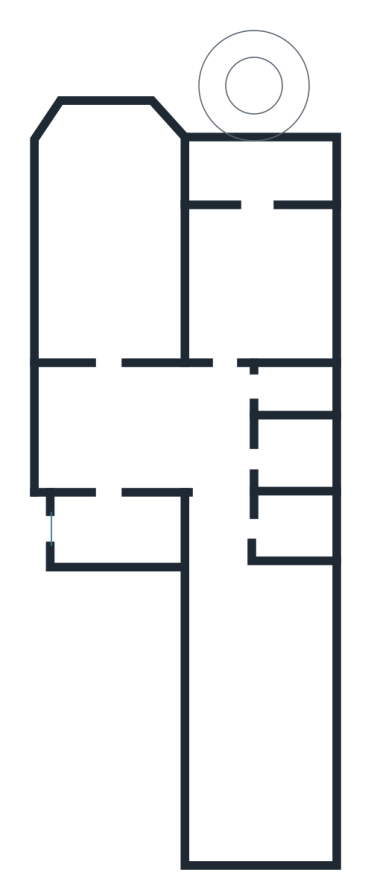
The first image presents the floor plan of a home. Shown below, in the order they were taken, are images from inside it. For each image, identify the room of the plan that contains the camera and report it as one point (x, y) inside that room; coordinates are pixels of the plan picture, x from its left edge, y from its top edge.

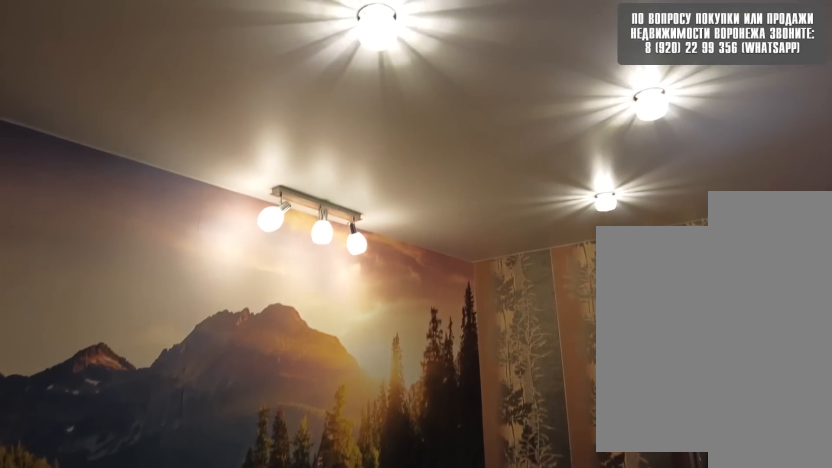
(118, 442)
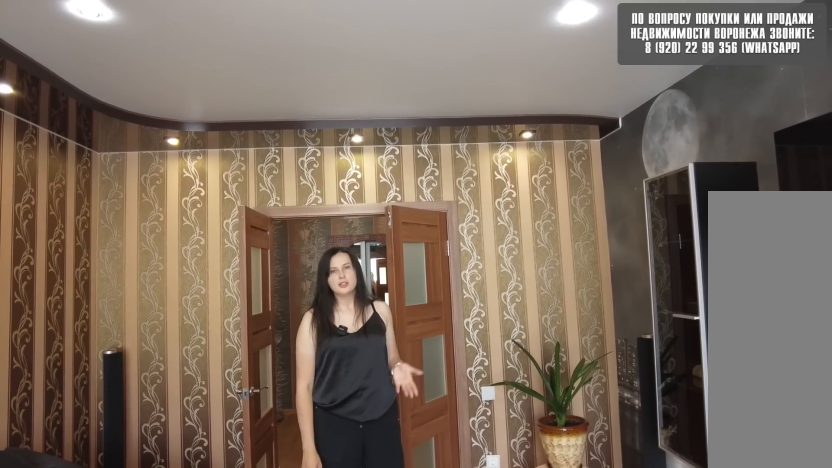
(107, 315)
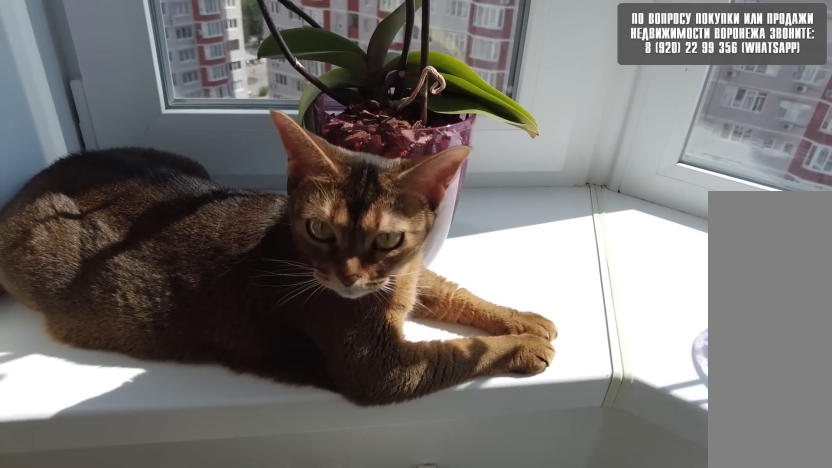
(107, 315)
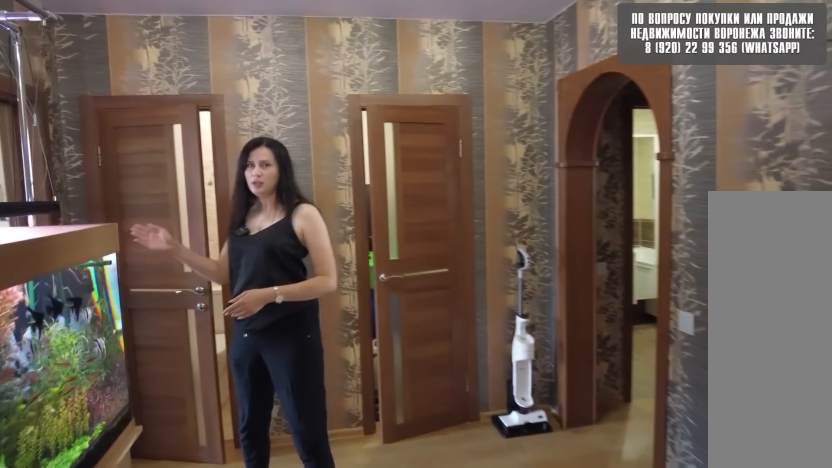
(113, 451)
